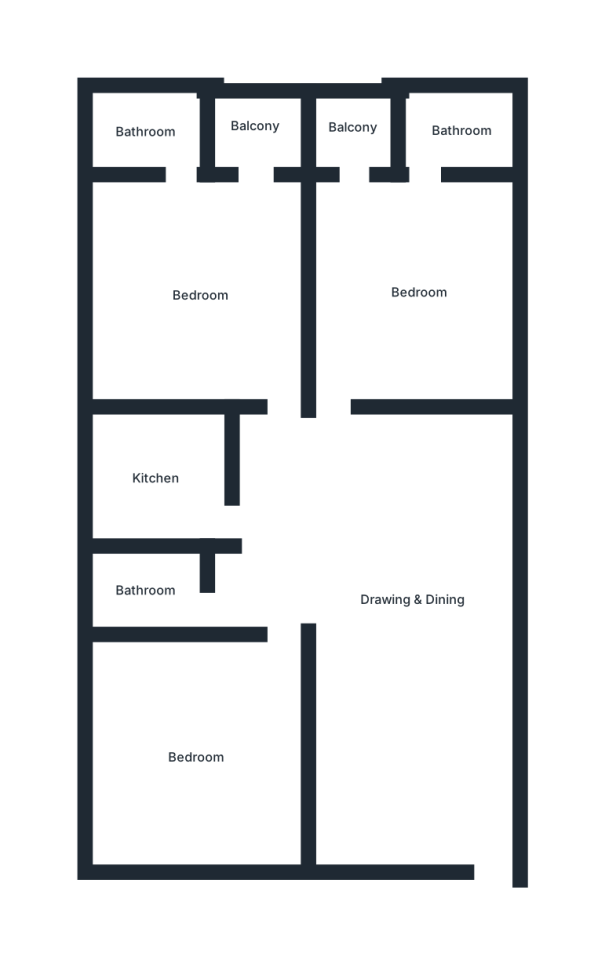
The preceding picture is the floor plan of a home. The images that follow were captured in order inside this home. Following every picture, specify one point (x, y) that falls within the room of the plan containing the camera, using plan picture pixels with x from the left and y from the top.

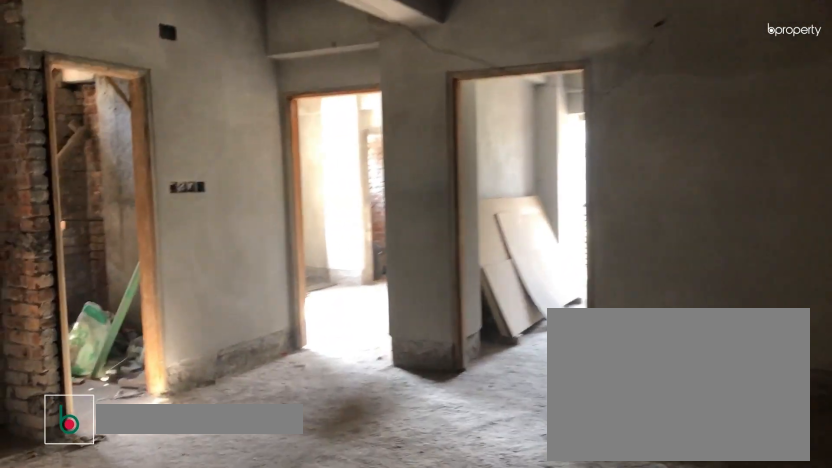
(416, 599)
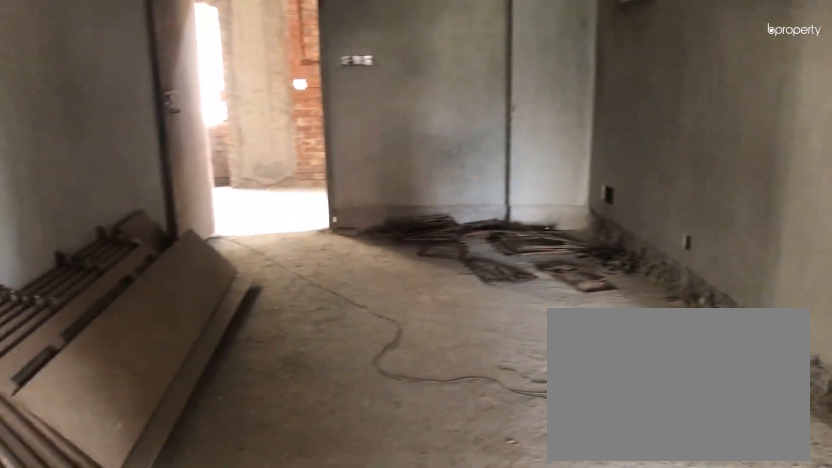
(416, 599)
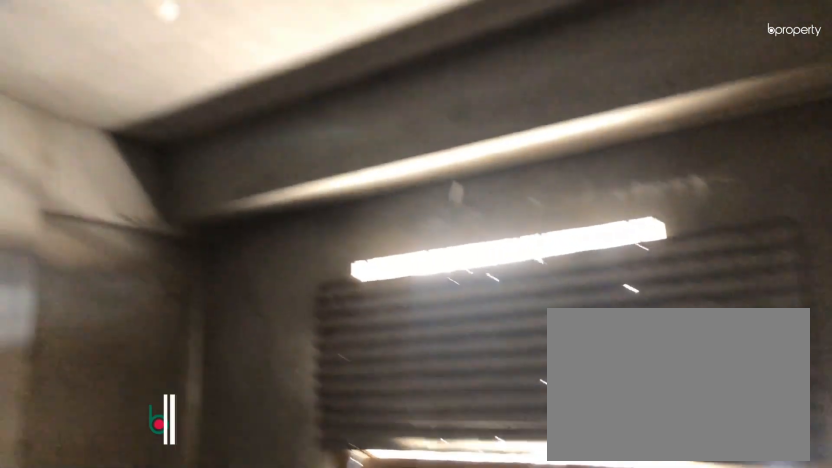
(197, 757)
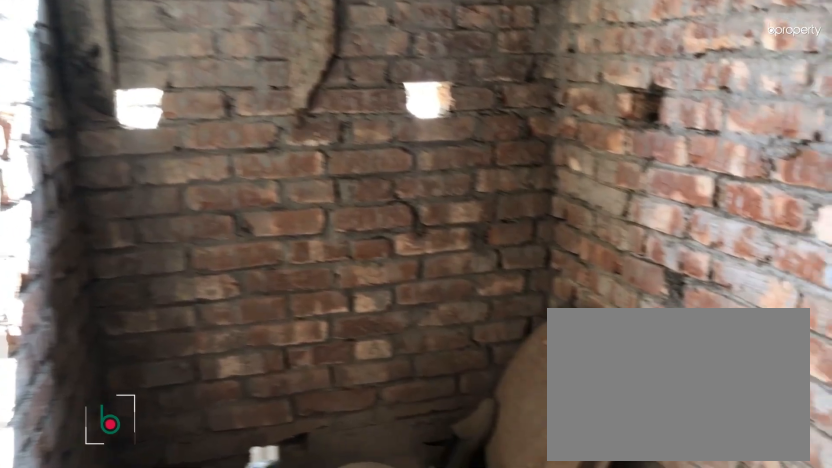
(147, 587)
